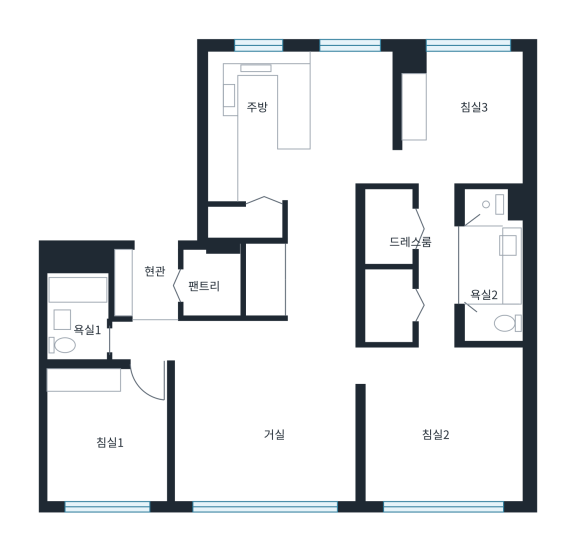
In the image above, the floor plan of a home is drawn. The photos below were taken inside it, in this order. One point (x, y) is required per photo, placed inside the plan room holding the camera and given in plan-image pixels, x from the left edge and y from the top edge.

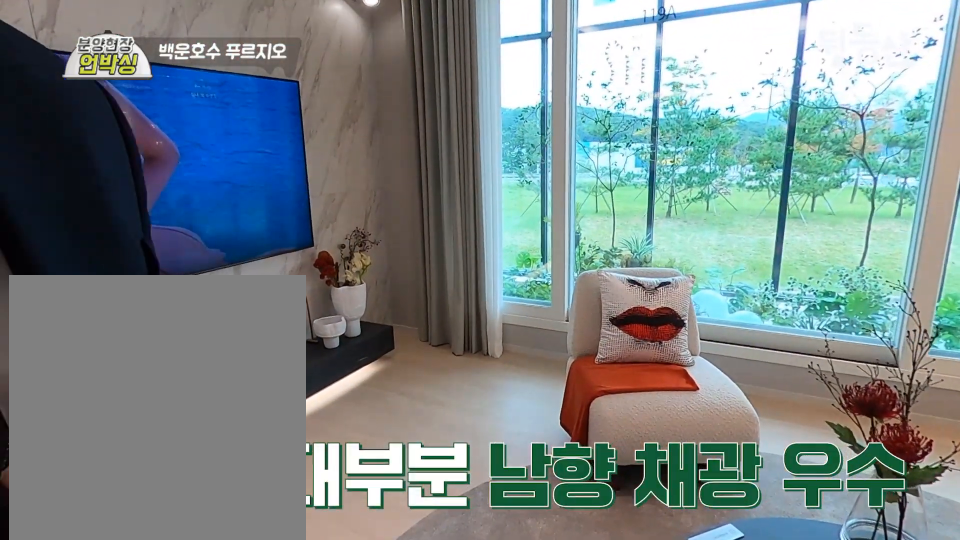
(277, 449)
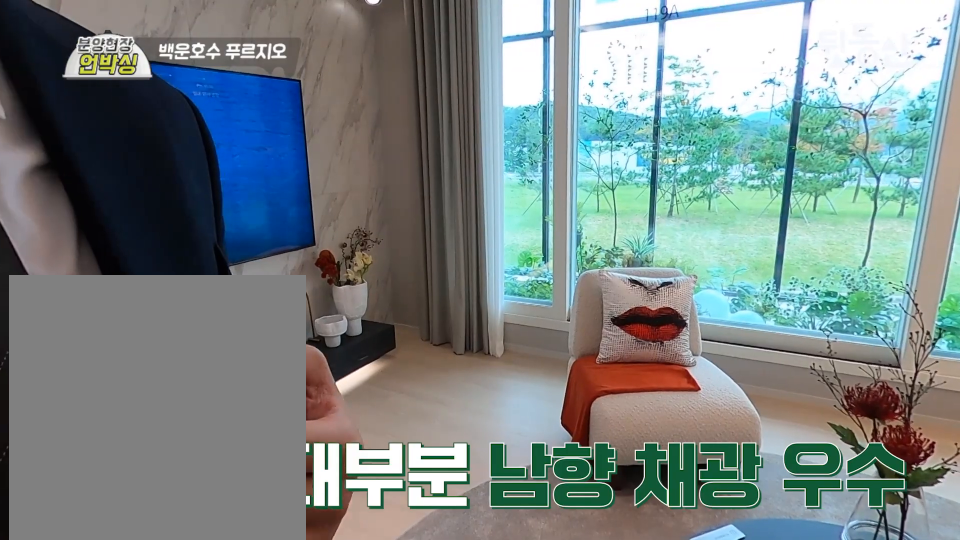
(277, 450)
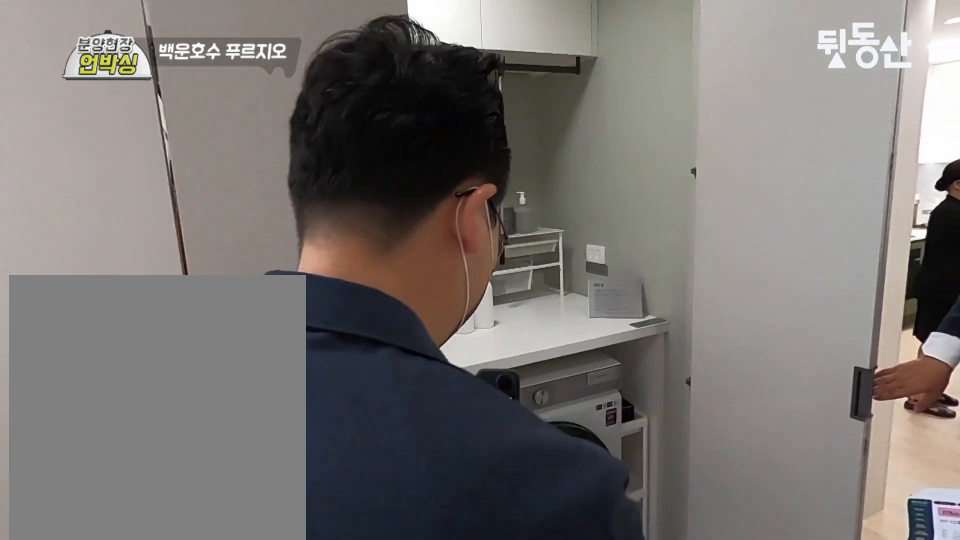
(321, 290)
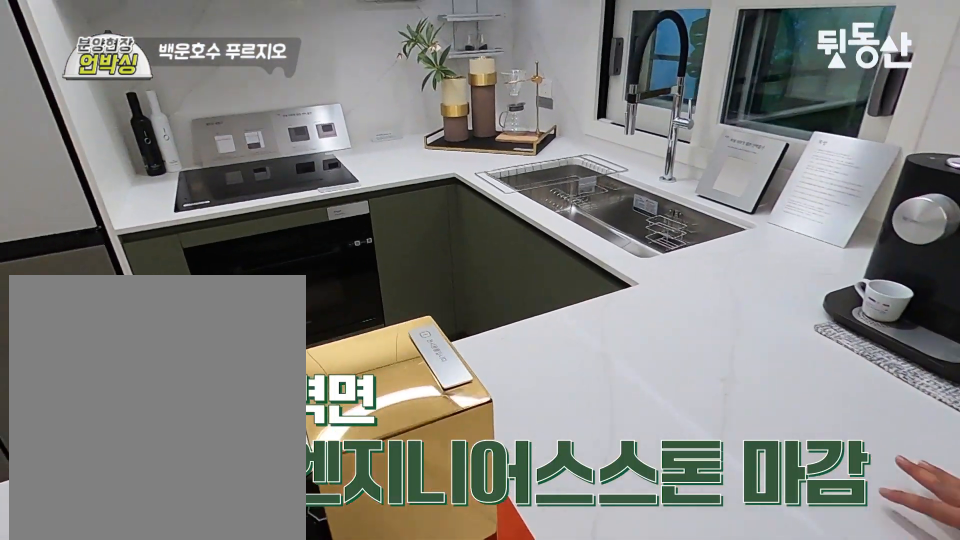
(348, 137)
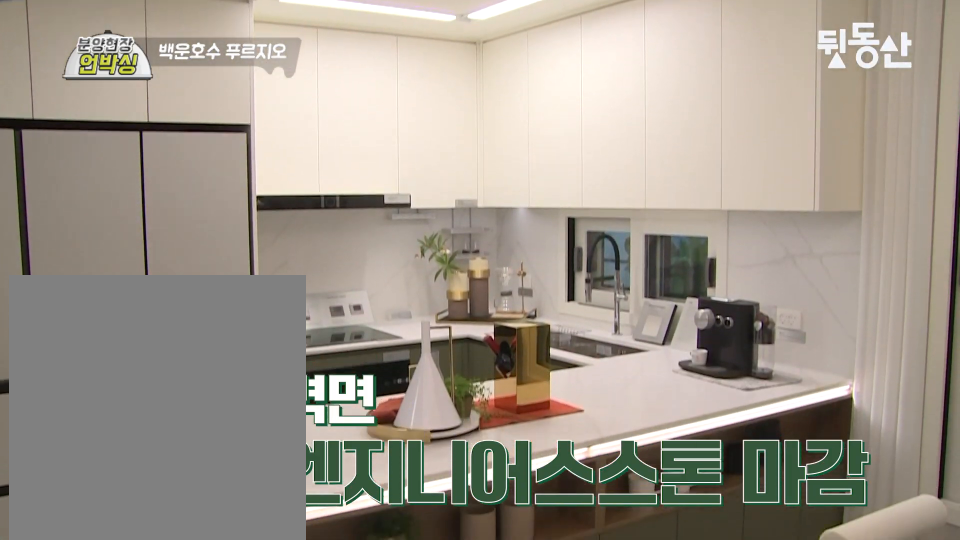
(349, 138)
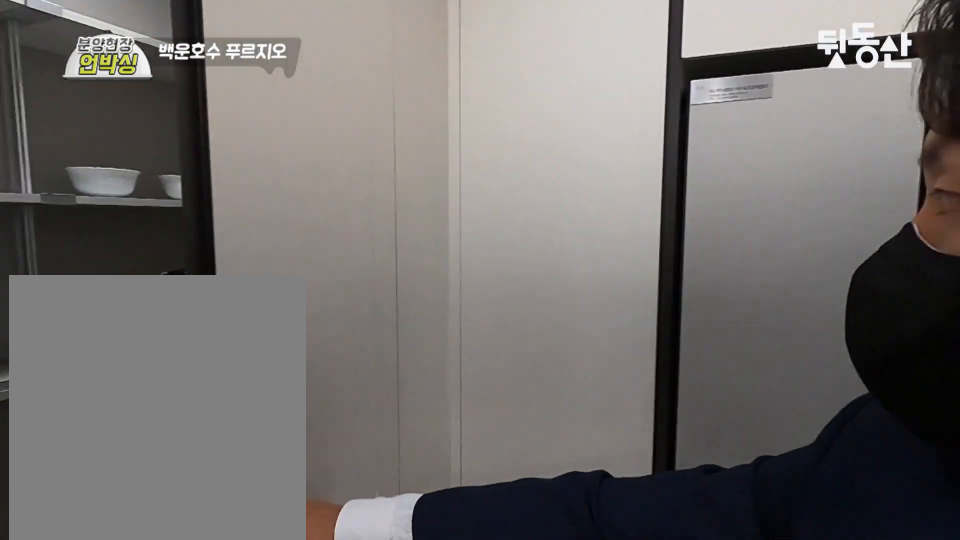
(265, 208)
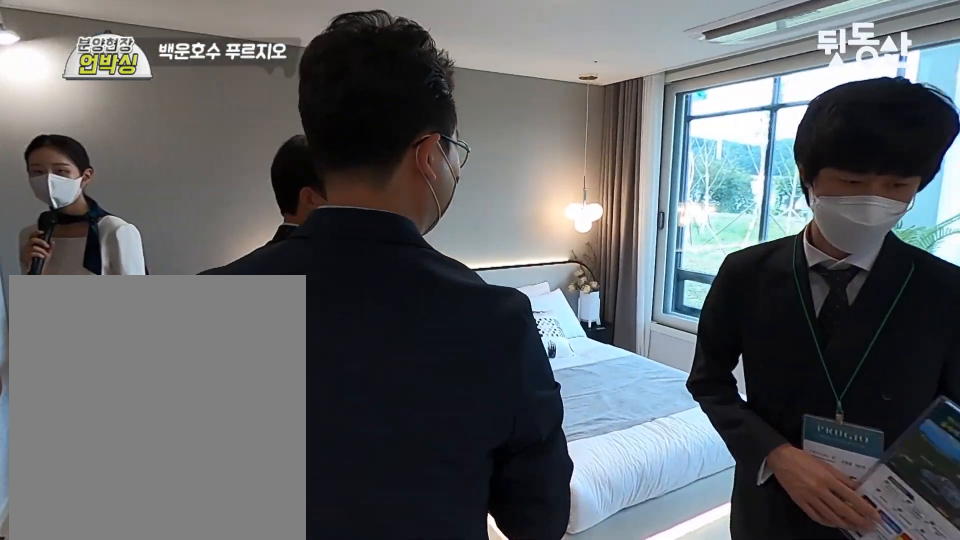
(443, 446)
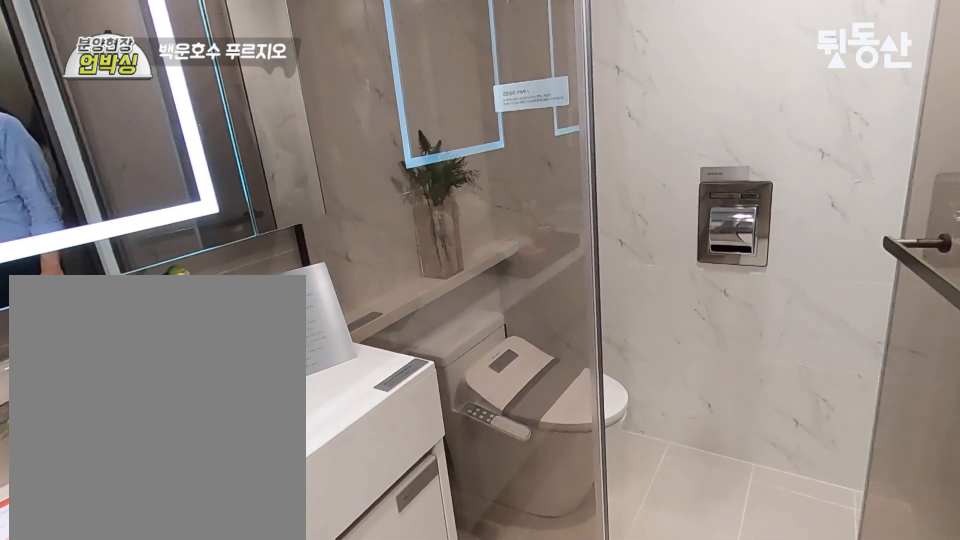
(432, 278)
